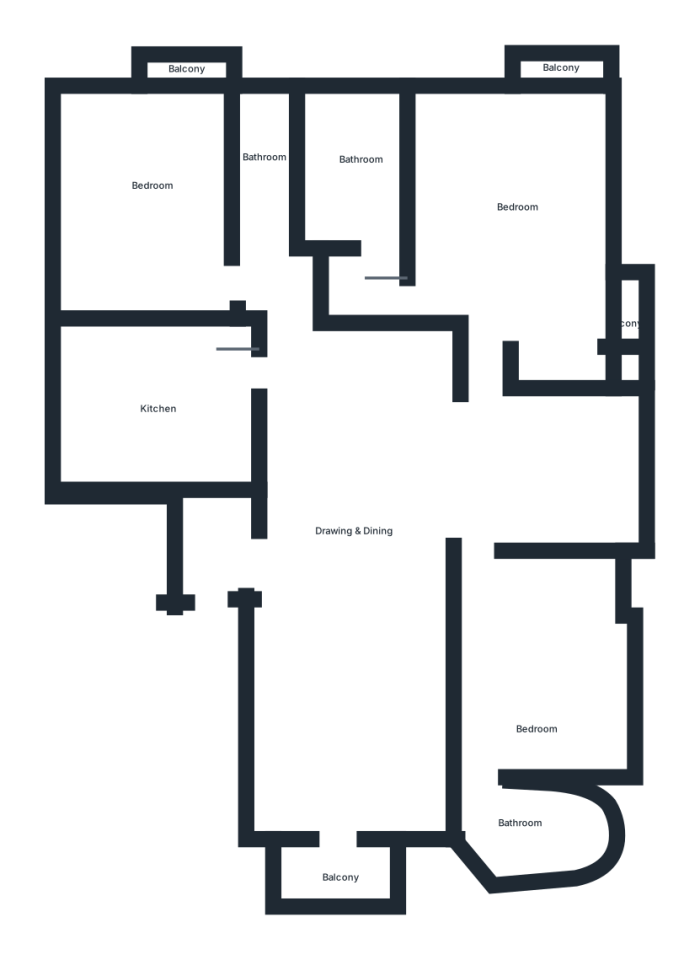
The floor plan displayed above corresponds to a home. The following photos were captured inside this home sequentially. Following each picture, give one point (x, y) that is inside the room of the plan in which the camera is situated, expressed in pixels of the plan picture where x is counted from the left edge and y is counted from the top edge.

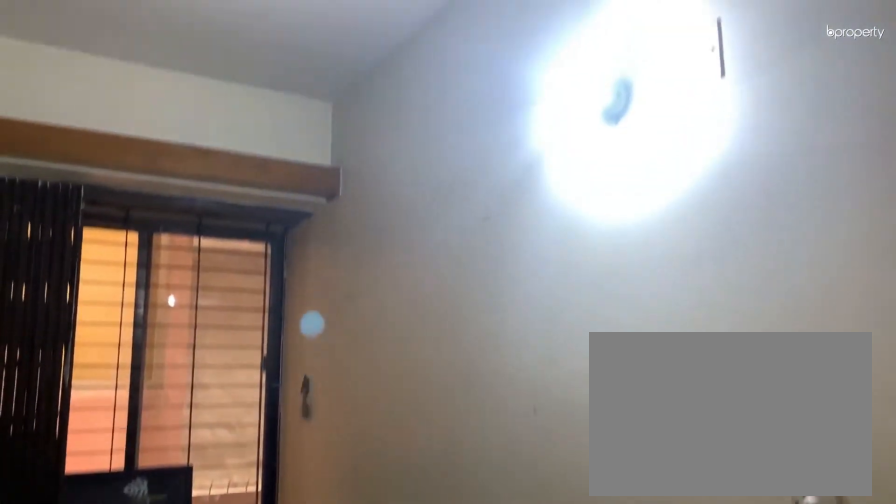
(154, 190)
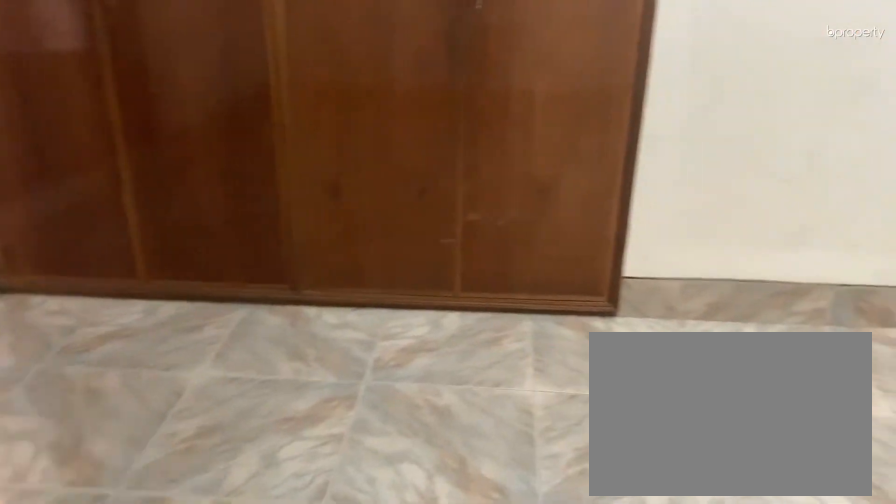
(518, 209)
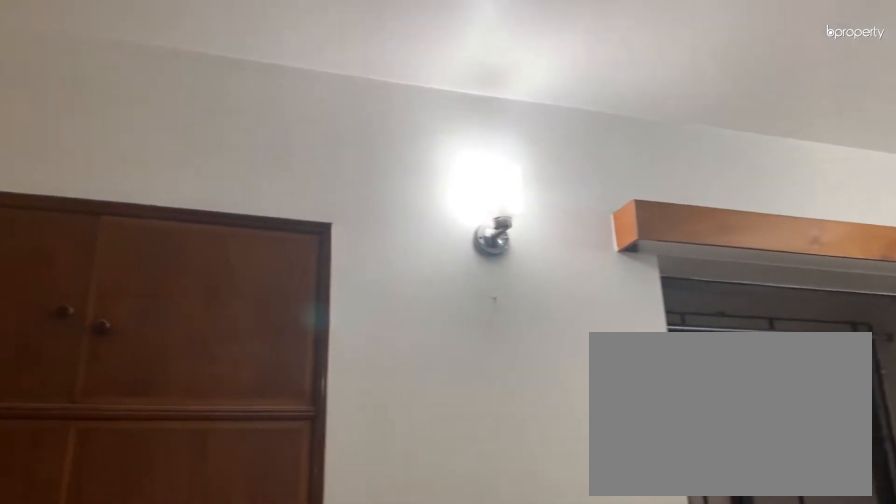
(518, 209)
